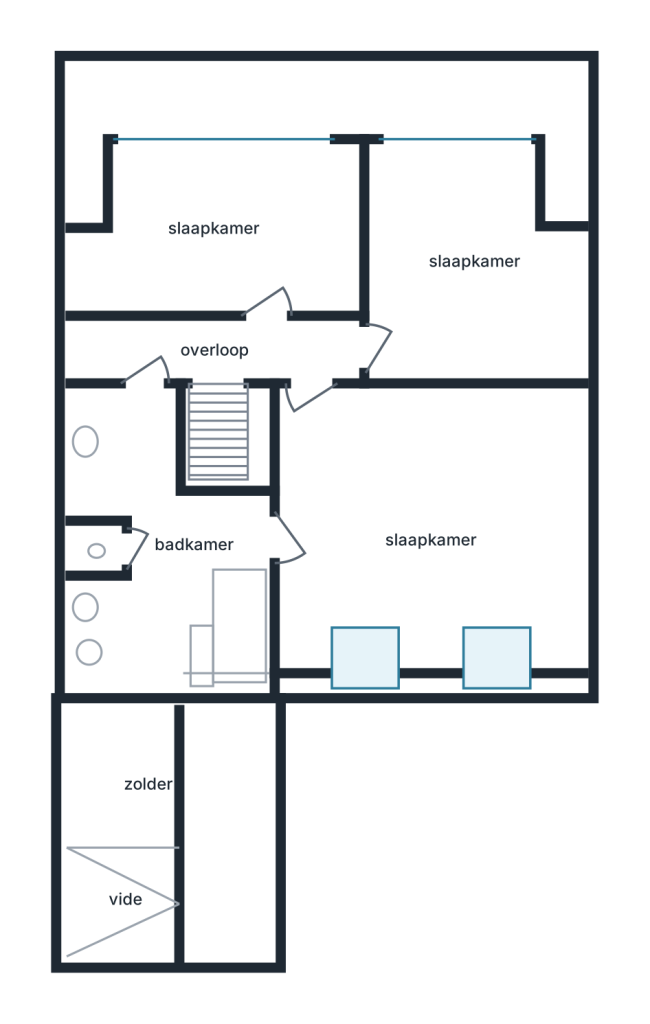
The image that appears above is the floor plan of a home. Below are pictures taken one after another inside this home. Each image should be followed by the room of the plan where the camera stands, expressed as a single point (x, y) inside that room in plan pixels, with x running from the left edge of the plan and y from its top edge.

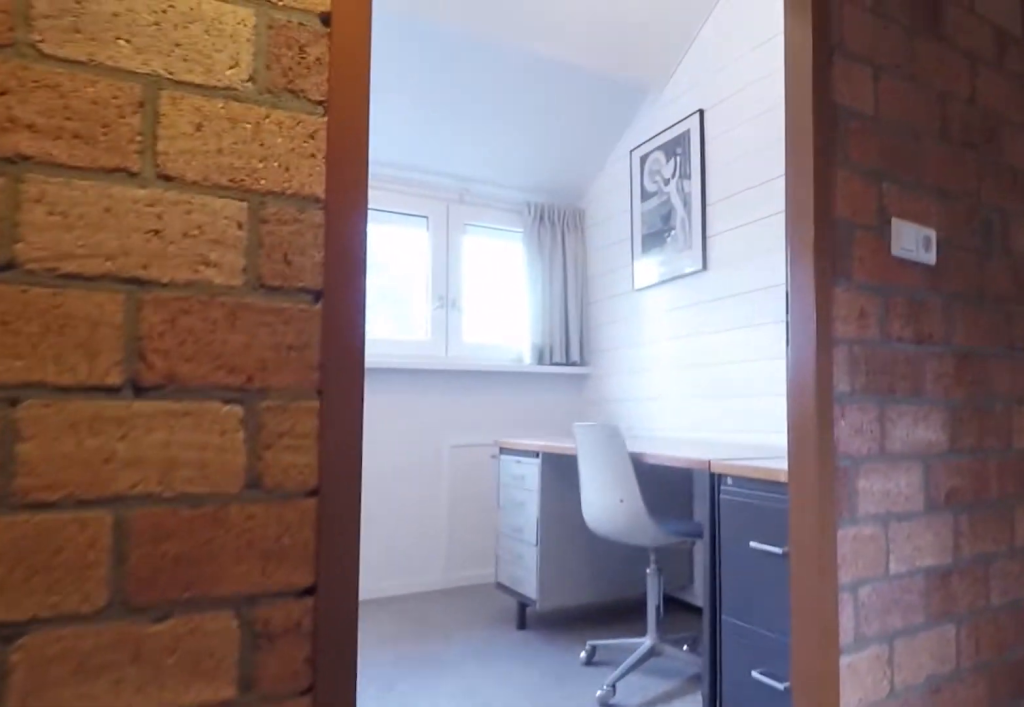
(159, 346)
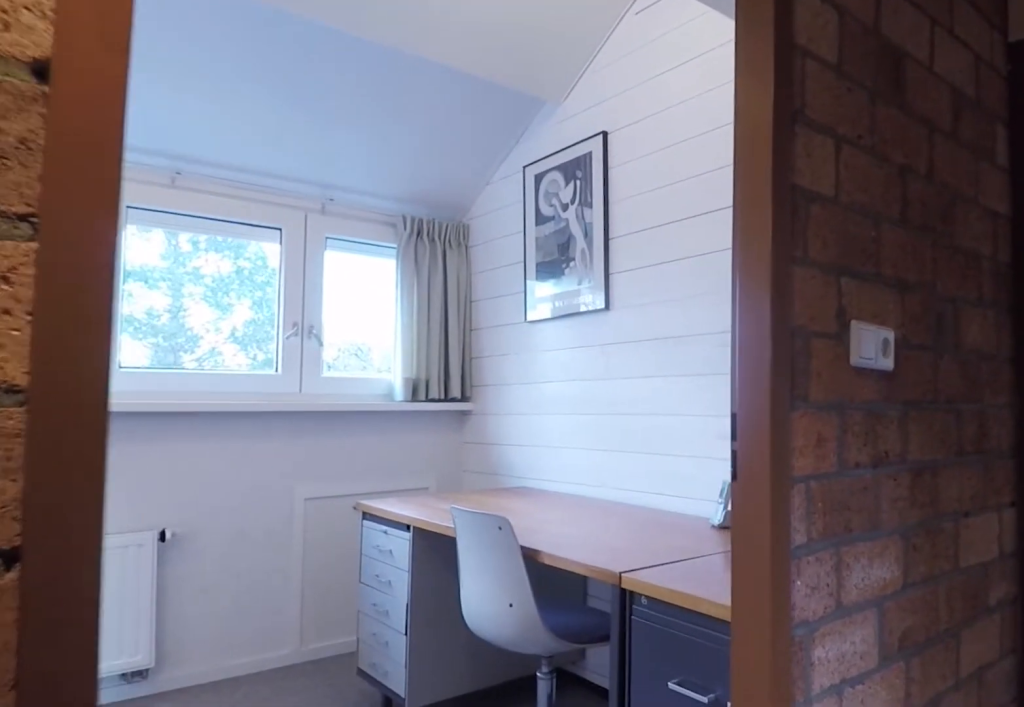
(159, 346)
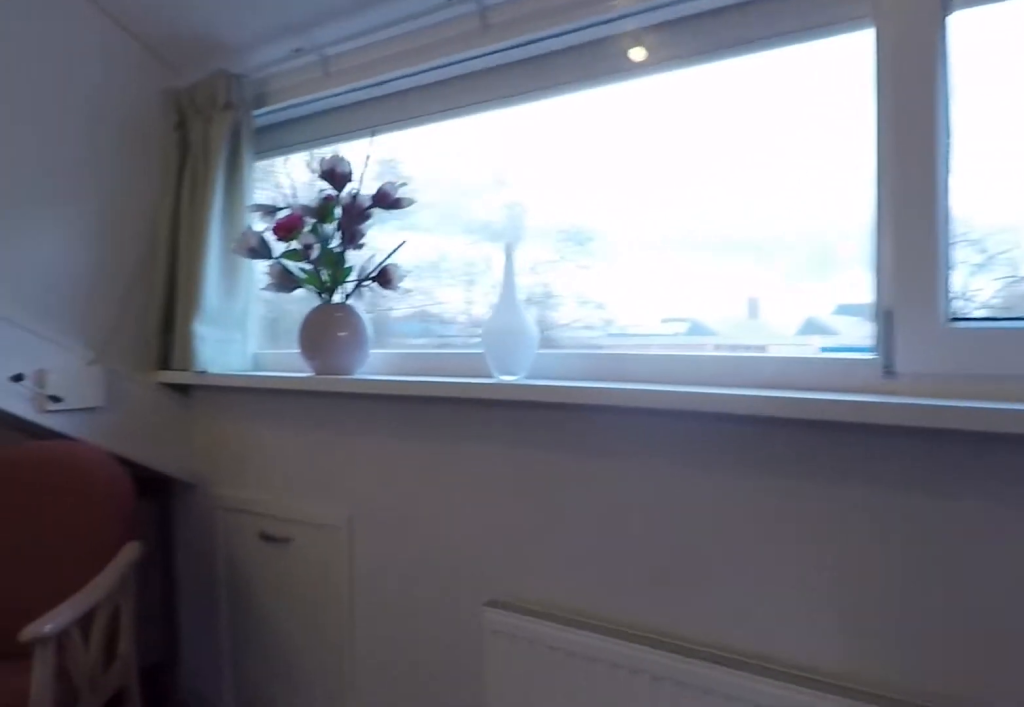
(194, 224)
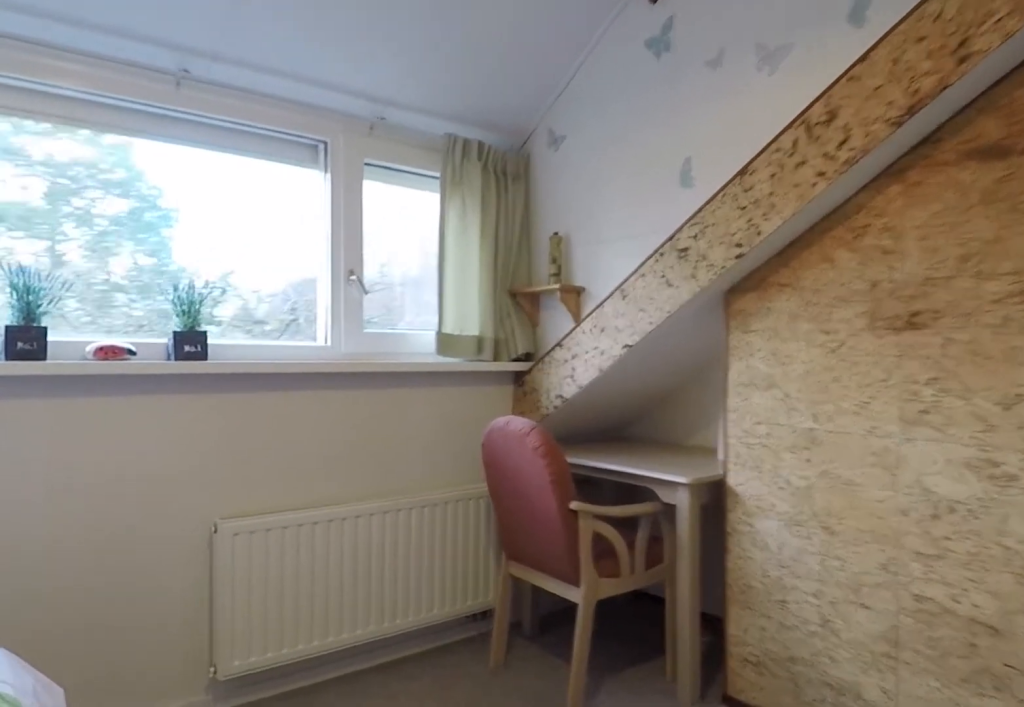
(452, 164)
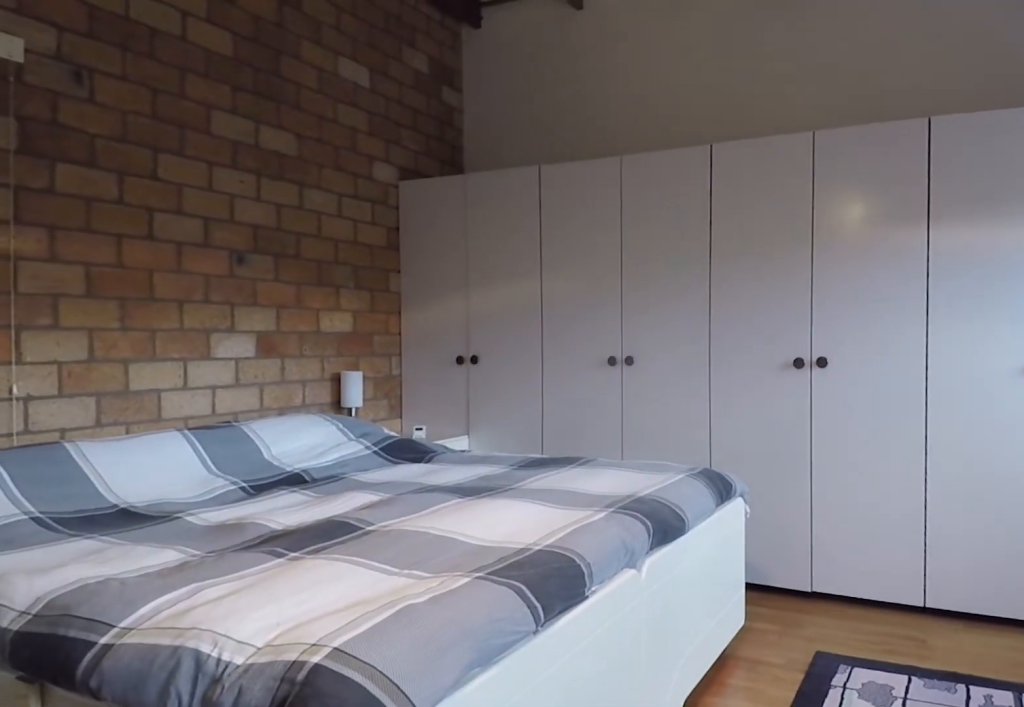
(428, 586)
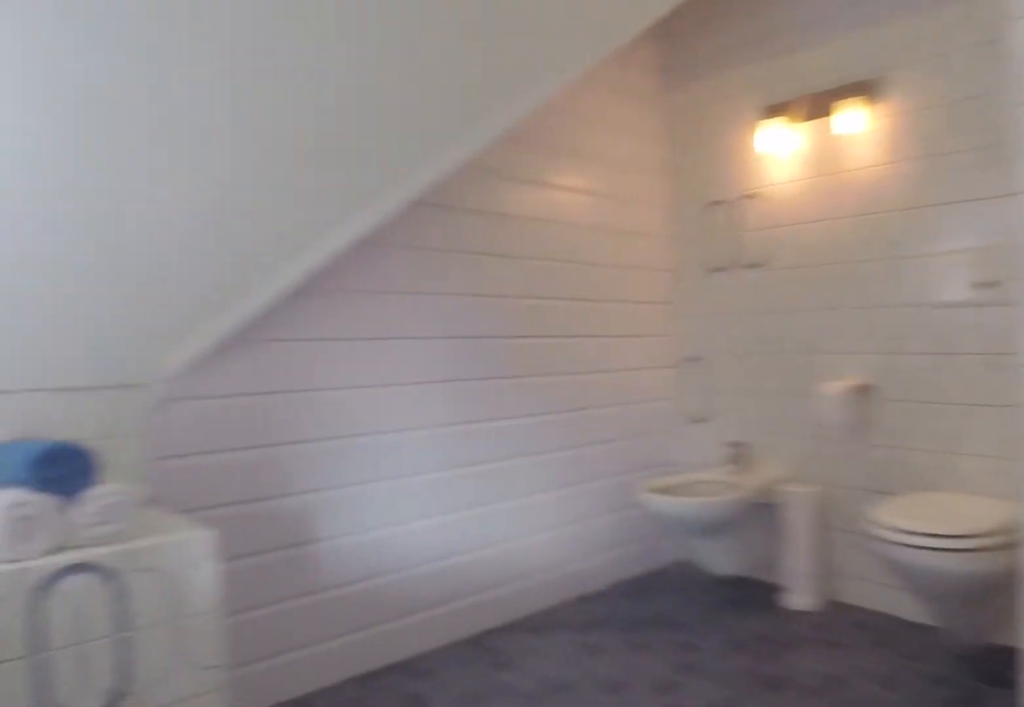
(158, 557)
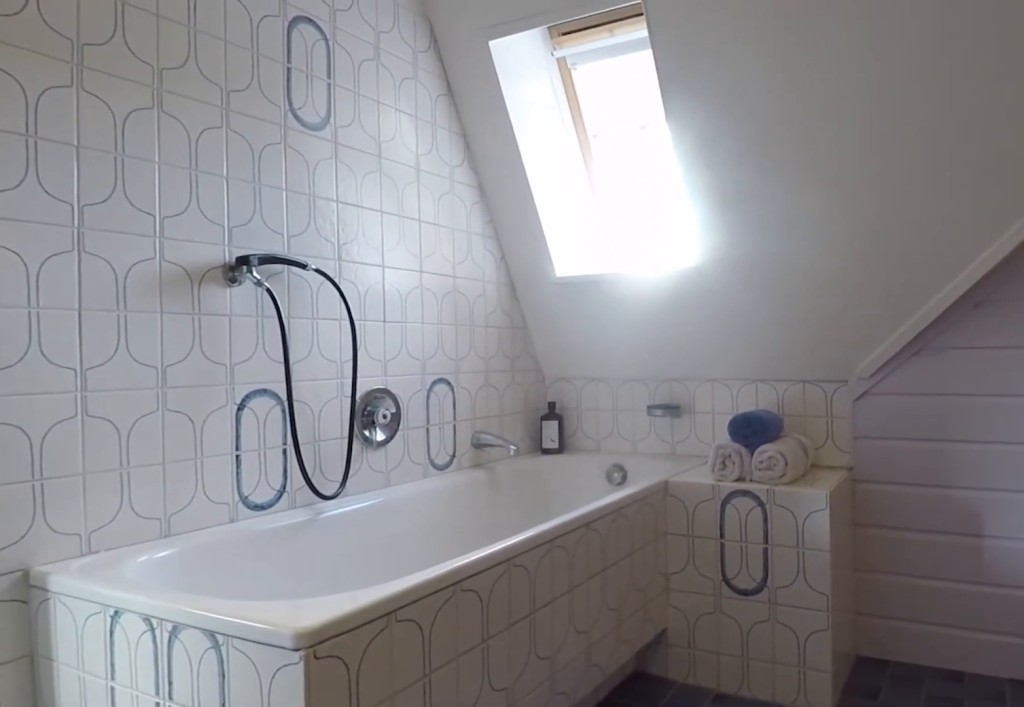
(158, 557)
